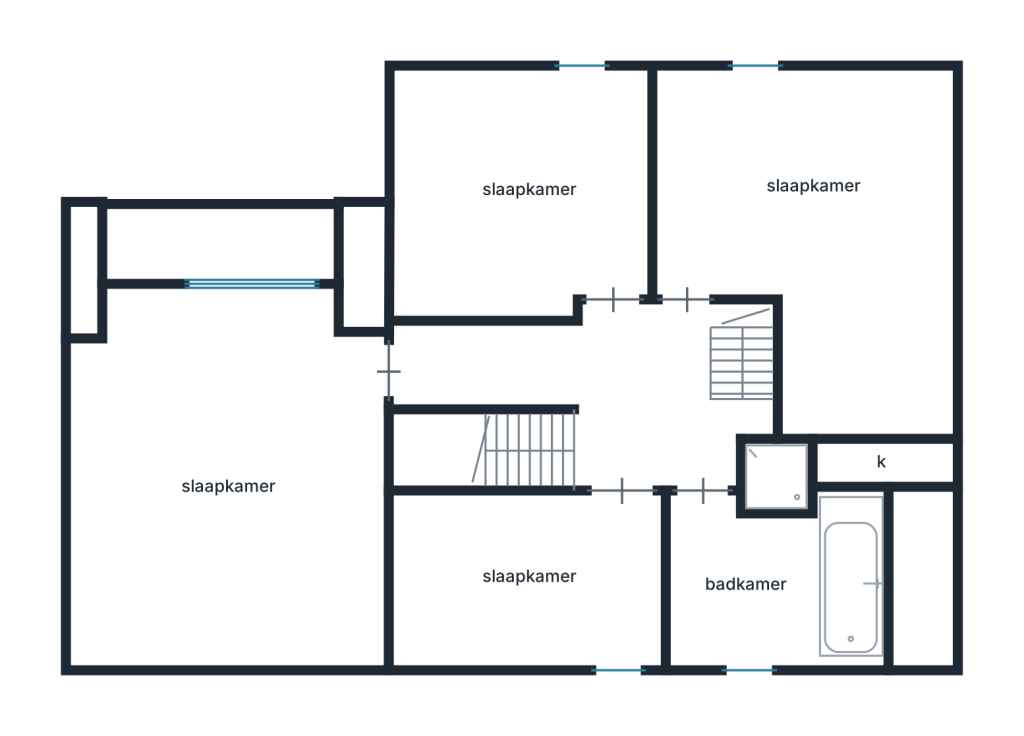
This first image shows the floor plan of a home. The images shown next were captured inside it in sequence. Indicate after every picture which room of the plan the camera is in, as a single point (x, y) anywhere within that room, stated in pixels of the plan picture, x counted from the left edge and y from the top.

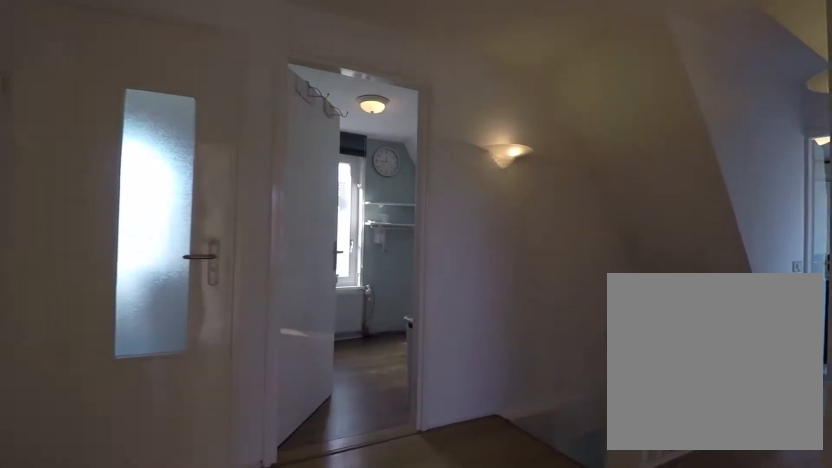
(602, 388)
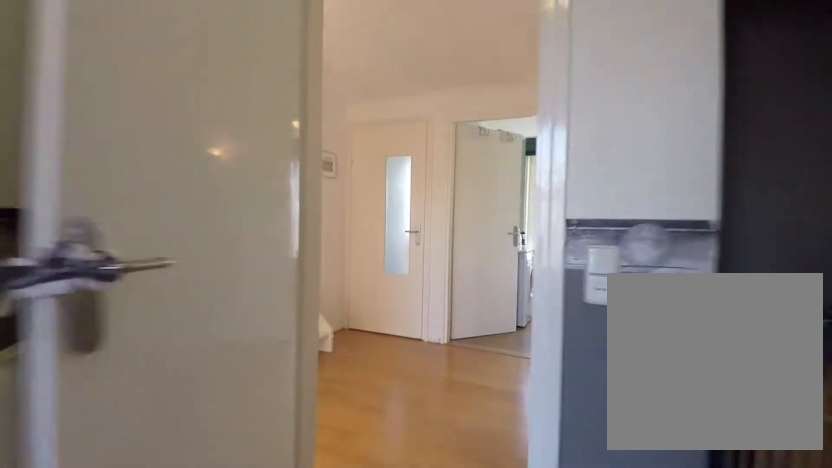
(520, 196)
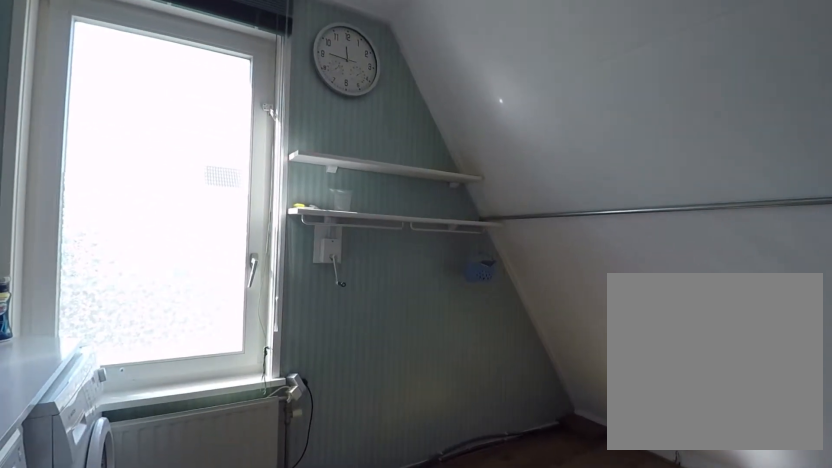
(531, 581)
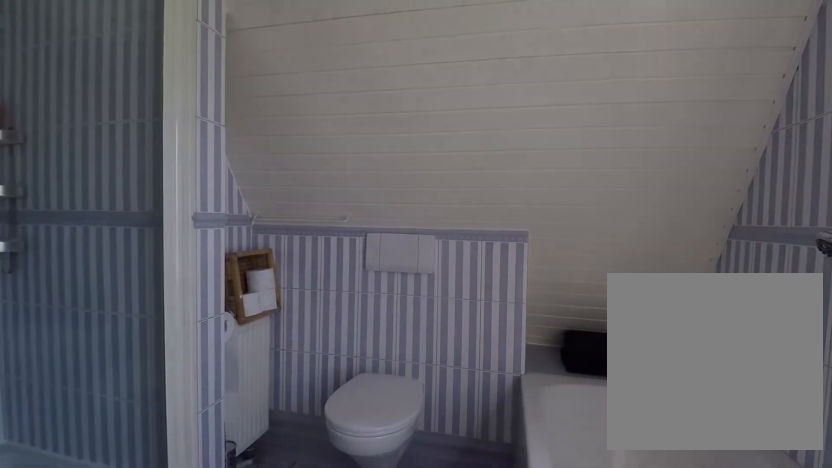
(778, 570)
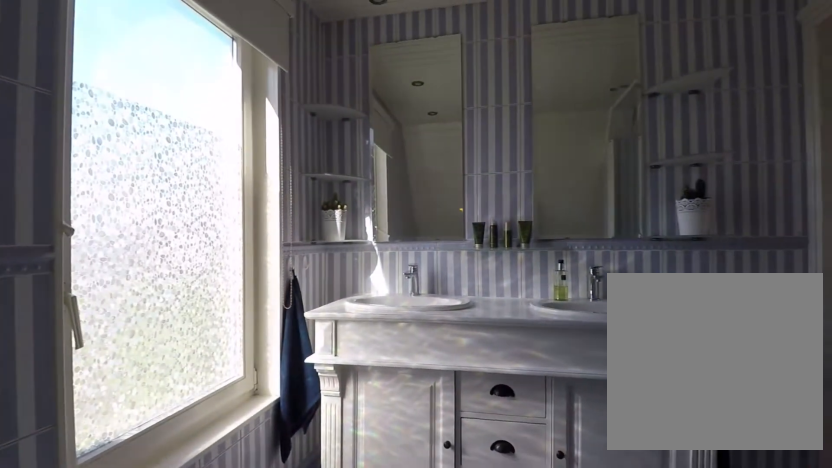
(778, 570)
